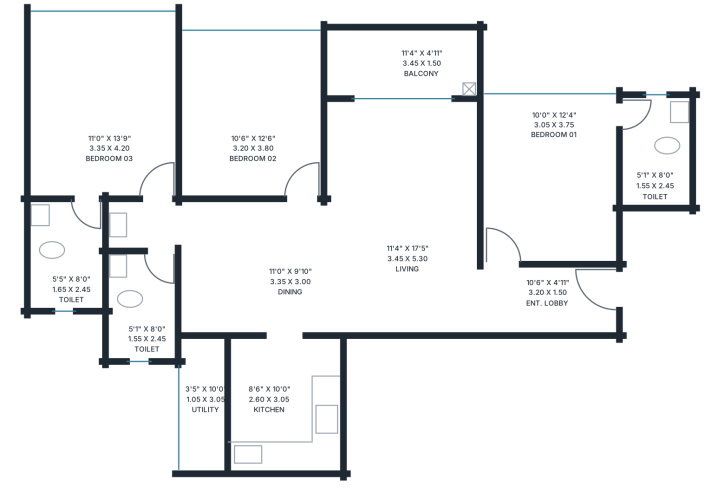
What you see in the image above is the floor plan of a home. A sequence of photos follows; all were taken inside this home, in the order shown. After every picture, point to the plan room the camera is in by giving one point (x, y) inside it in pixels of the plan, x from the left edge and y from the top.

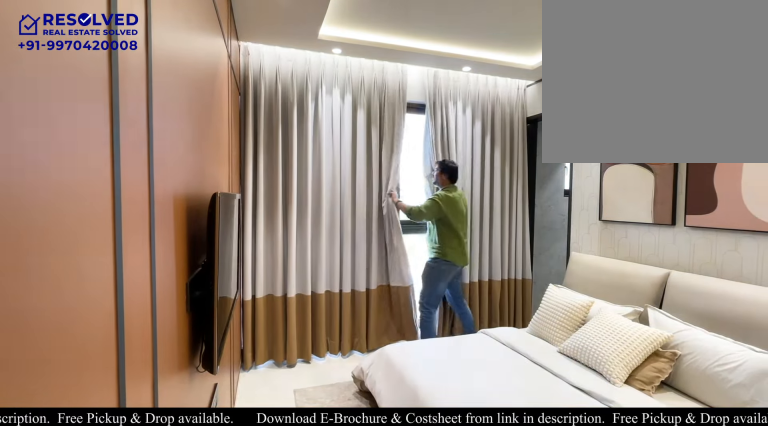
(550, 178)
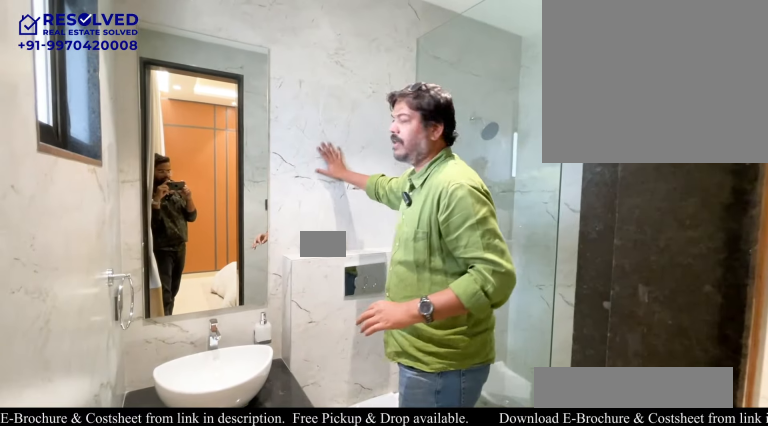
(655, 153)
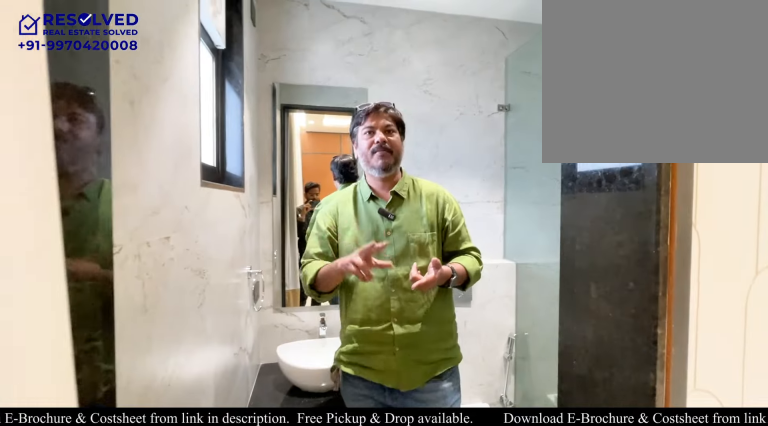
(655, 153)
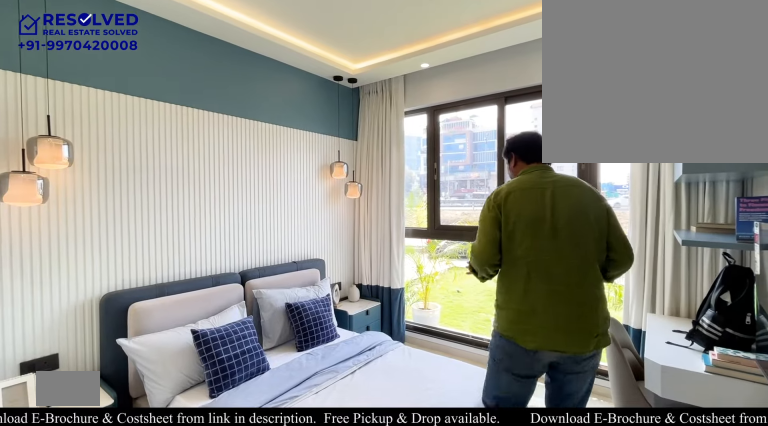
(251, 113)
